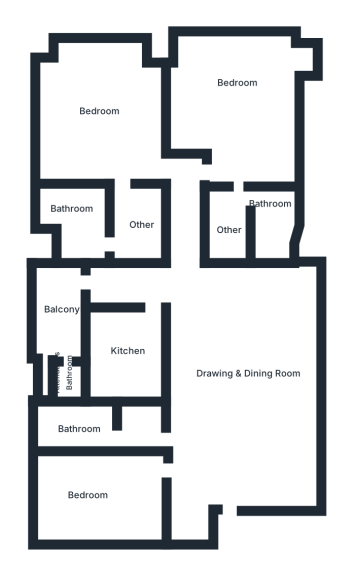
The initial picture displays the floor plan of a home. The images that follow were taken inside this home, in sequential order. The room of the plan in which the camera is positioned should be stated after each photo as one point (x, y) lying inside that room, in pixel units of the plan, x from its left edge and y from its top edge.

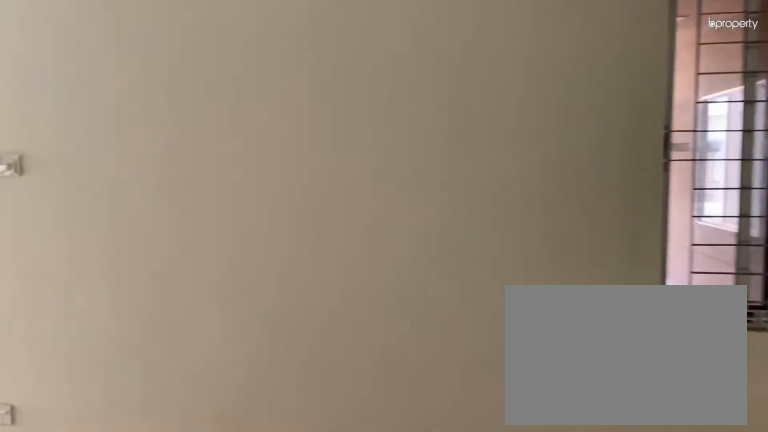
(244, 375)
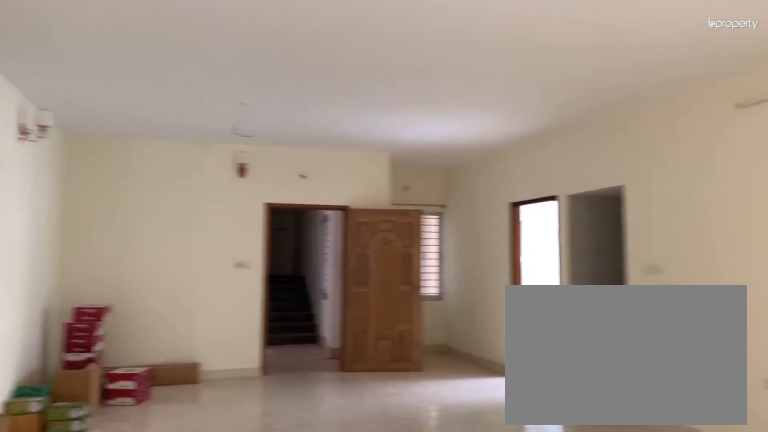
(244, 375)
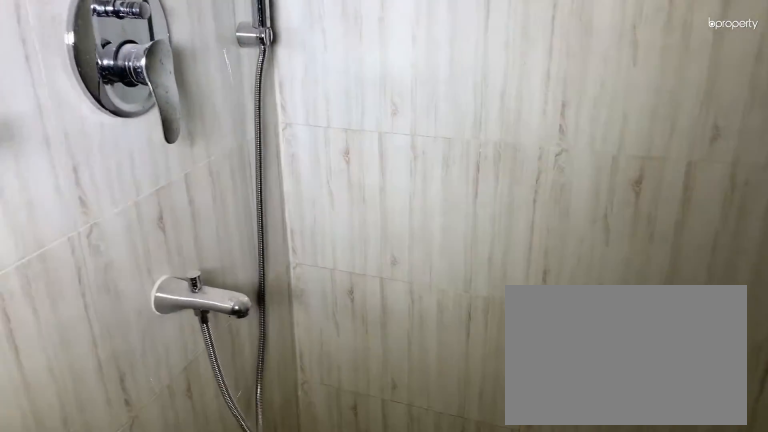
(82, 431)
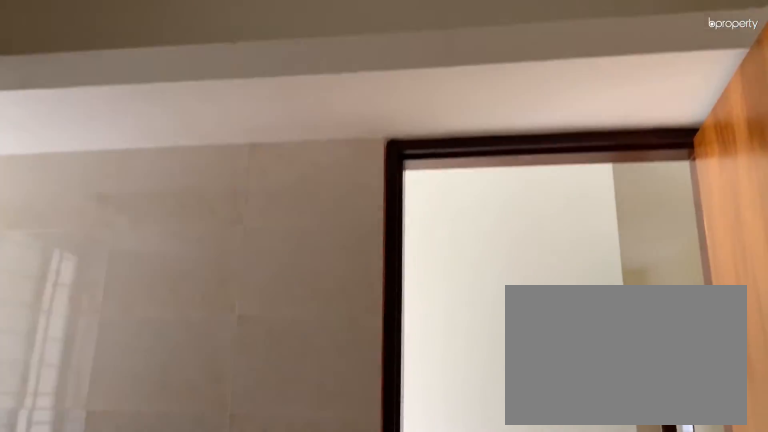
(127, 357)
